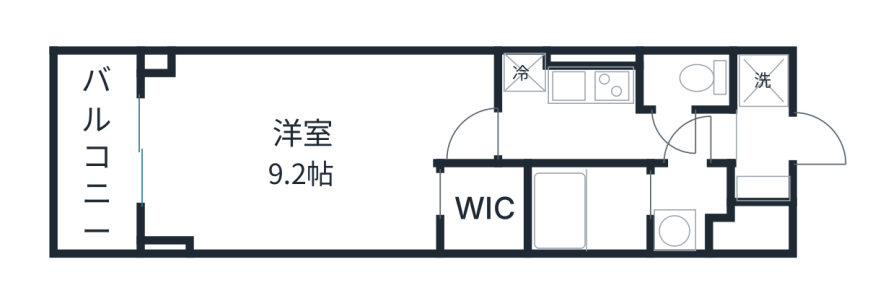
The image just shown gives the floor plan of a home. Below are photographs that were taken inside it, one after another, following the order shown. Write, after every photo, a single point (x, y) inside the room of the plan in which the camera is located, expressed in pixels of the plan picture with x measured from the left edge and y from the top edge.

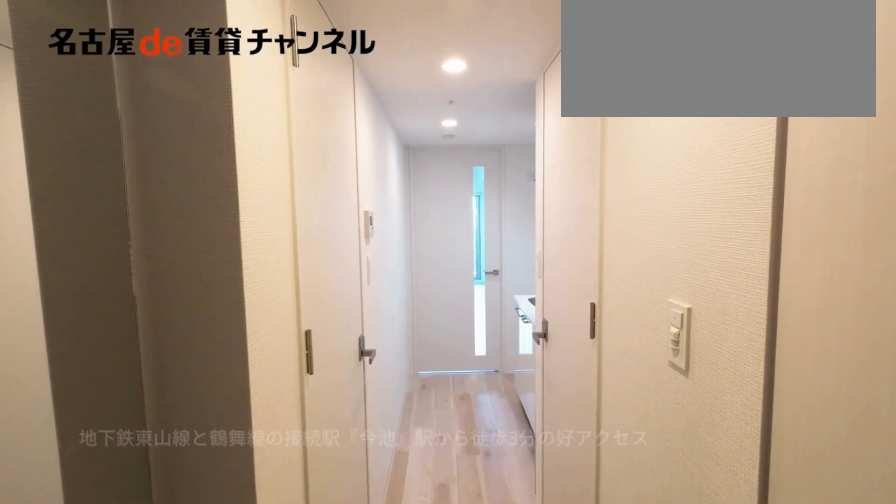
(762, 144)
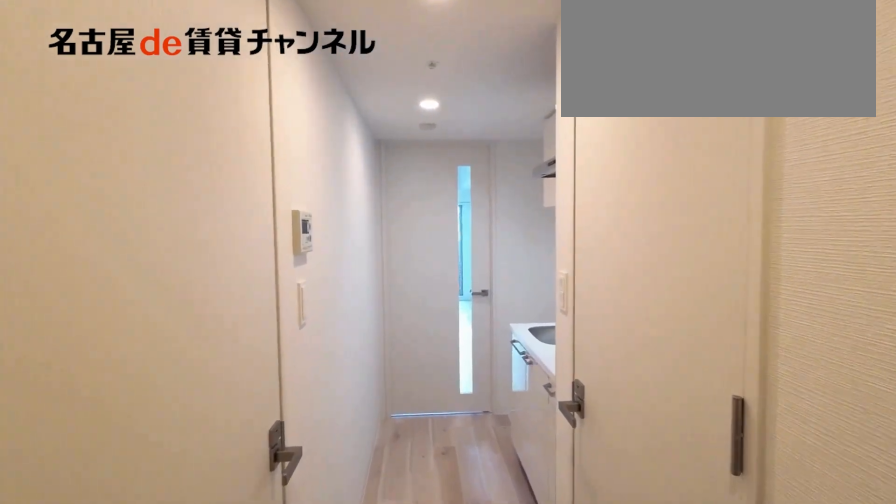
(589, 86)
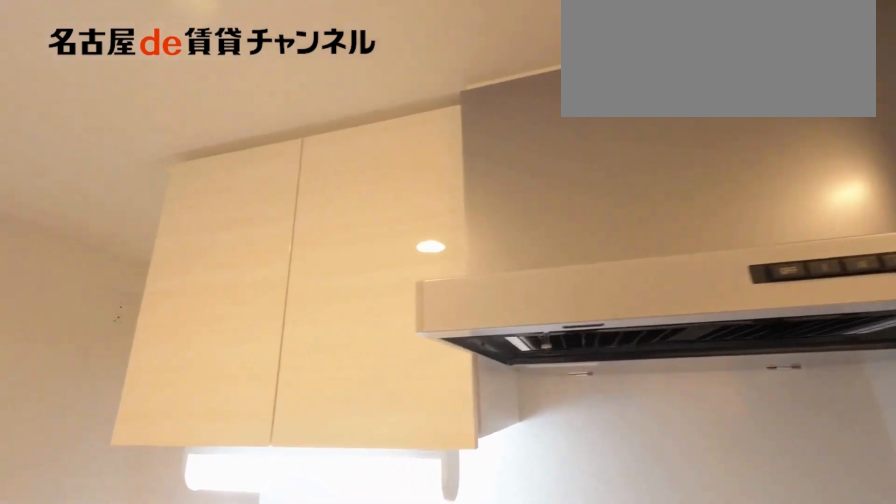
(589, 86)
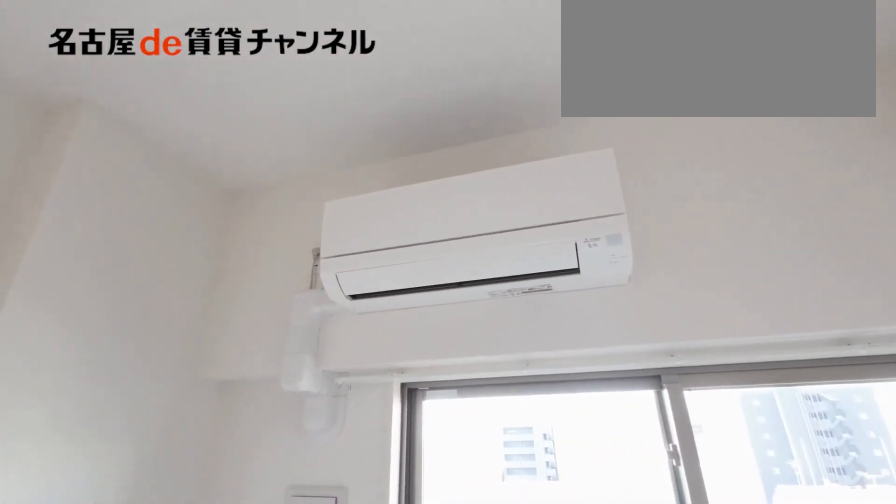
(309, 147)
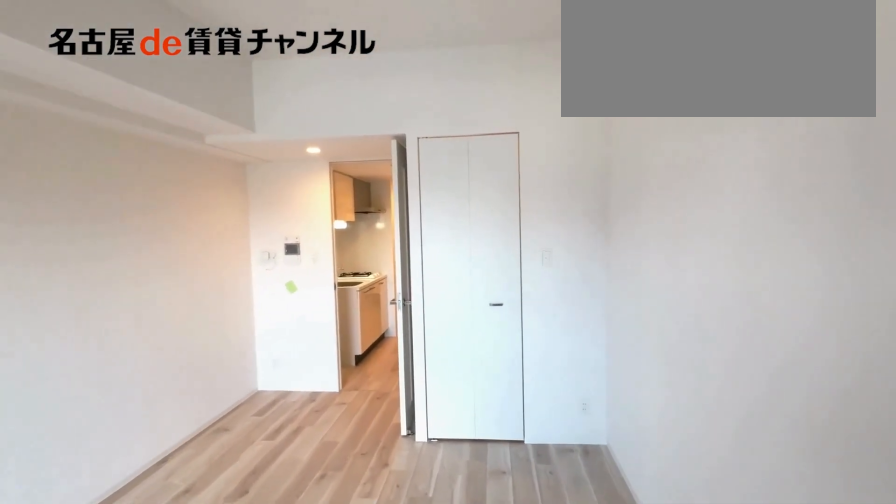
(309, 147)
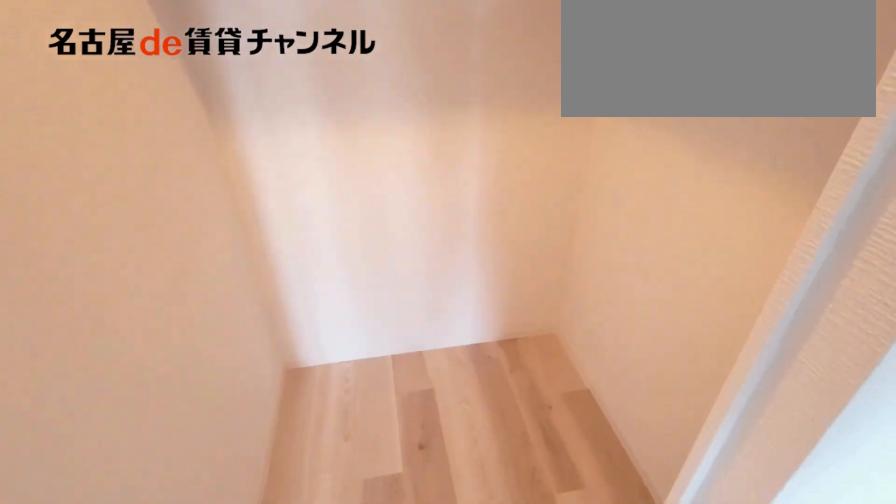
(484, 210)
